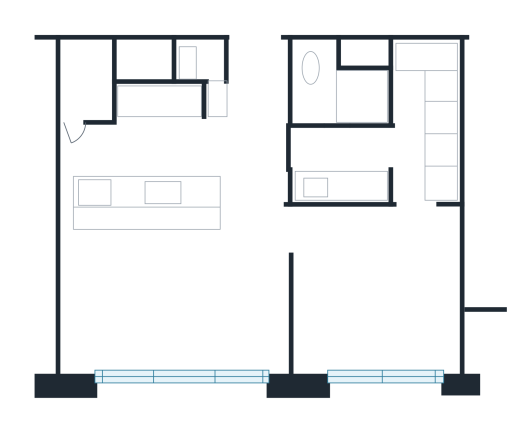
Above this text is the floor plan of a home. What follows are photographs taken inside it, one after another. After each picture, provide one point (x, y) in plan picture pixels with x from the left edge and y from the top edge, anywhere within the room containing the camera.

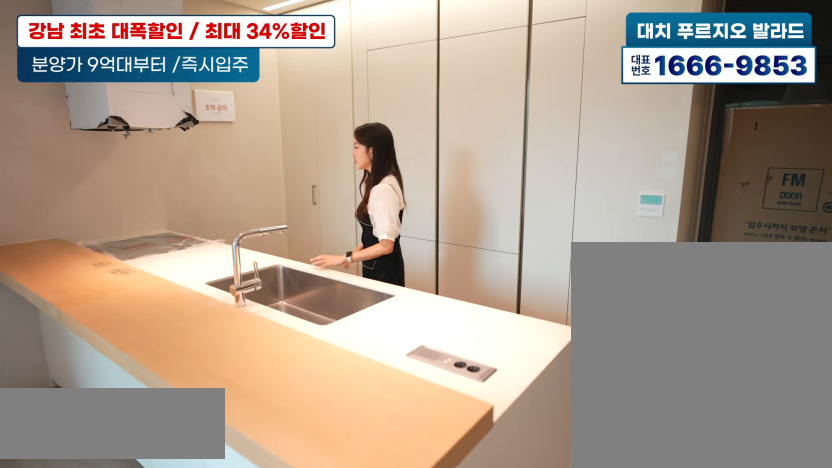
(149, 138)
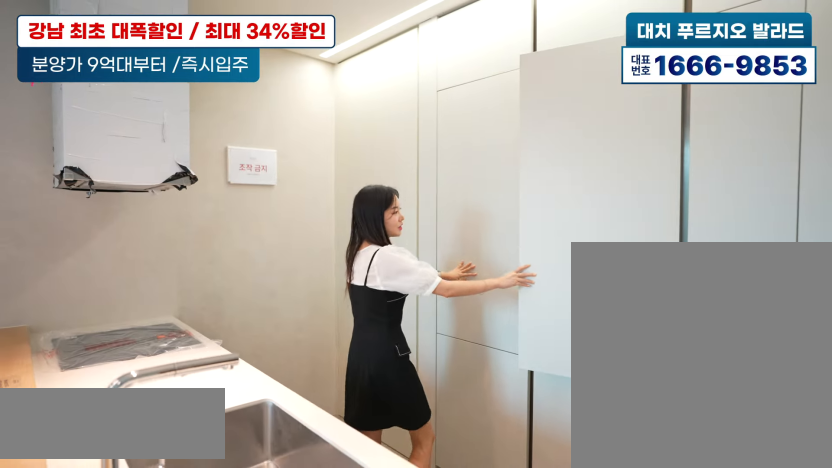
(152, 140)
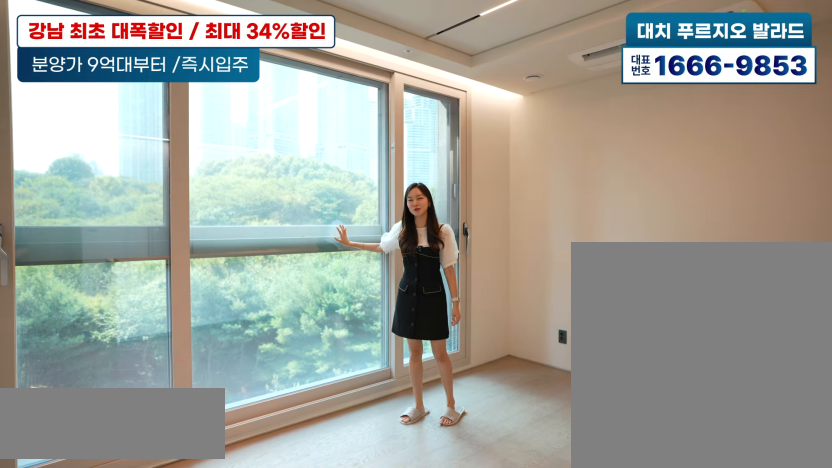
(168, 303)
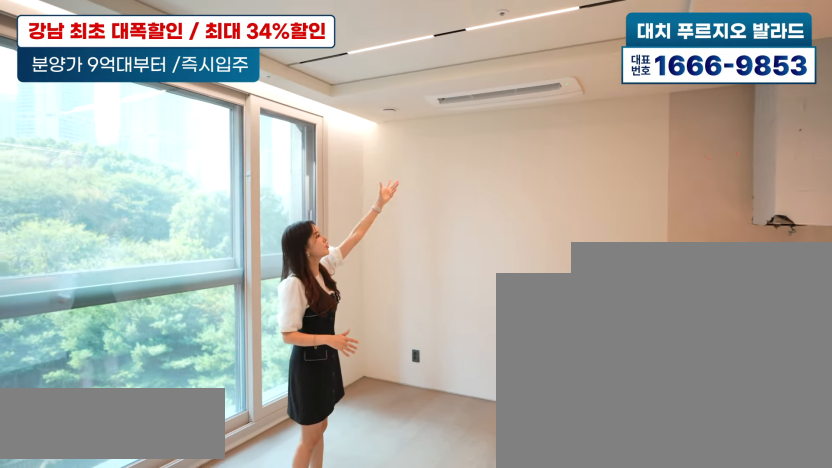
(168, 303)
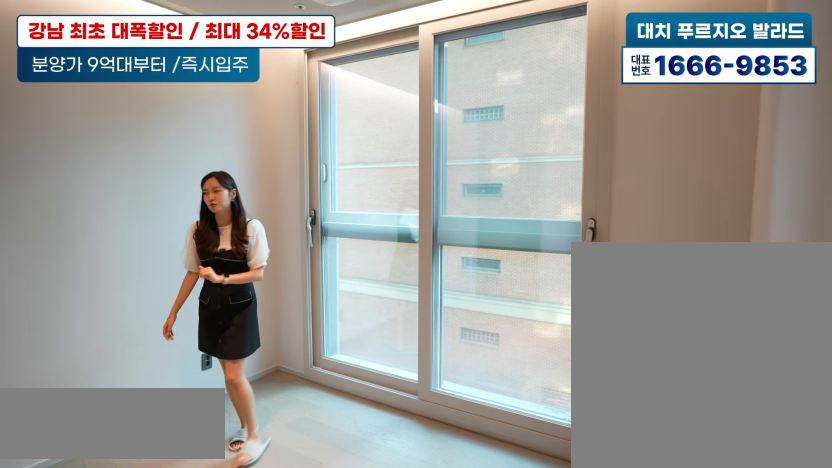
(379, 299)
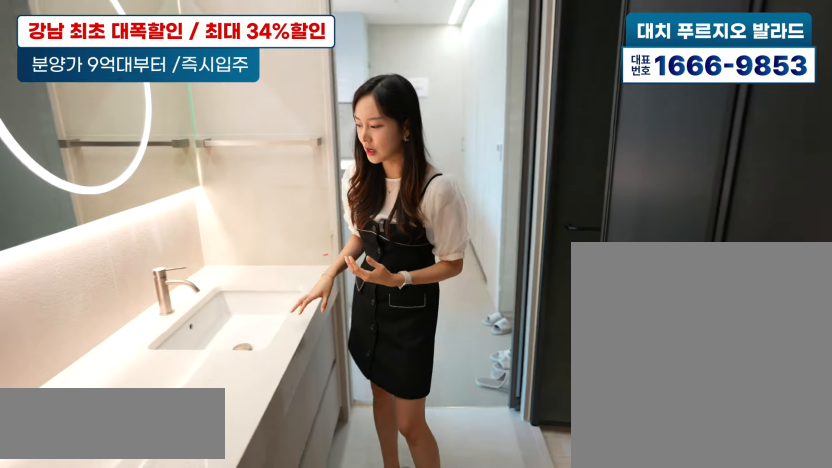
(387, 131)
